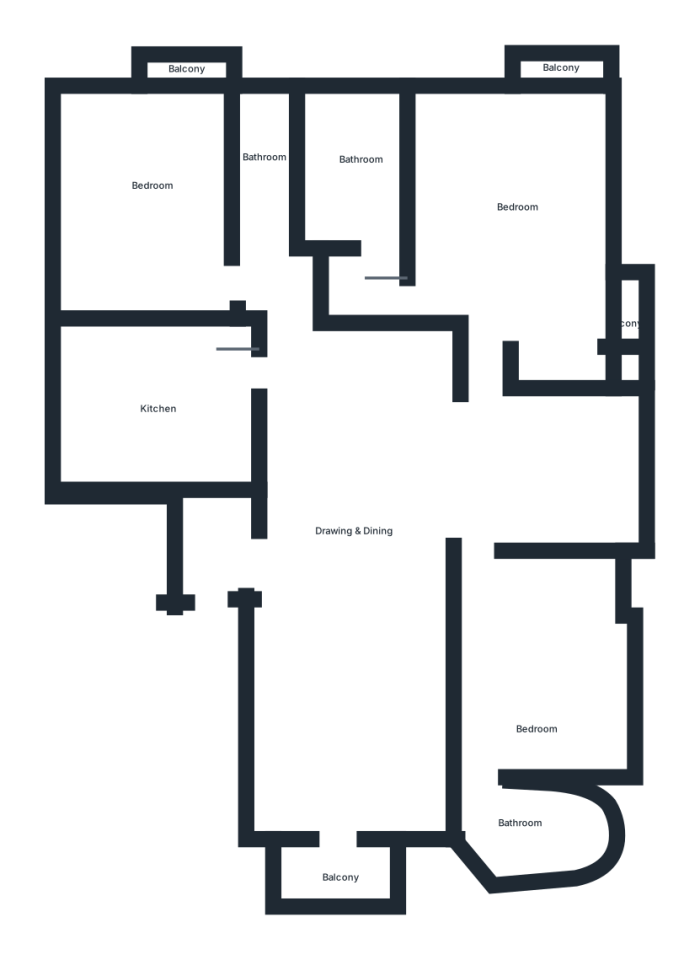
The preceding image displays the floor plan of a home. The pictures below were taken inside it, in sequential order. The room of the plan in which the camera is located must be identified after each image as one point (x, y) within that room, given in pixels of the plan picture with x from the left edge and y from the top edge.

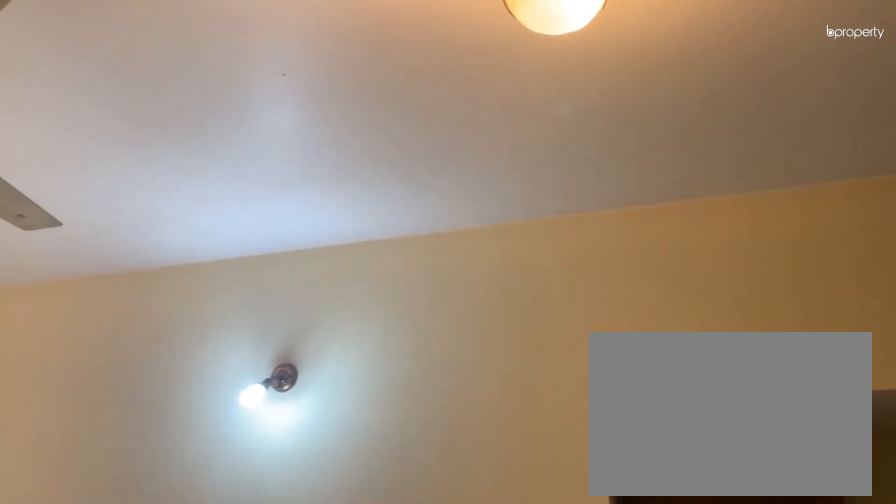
(355, 516)
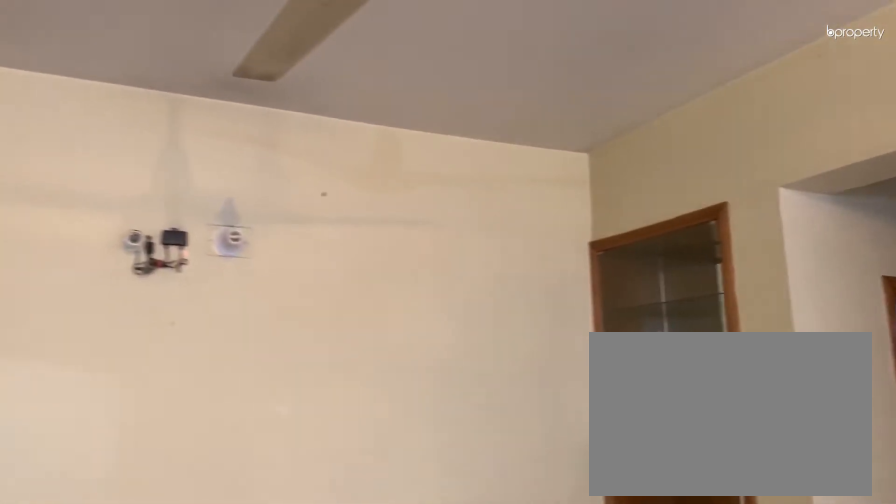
(355, 516)
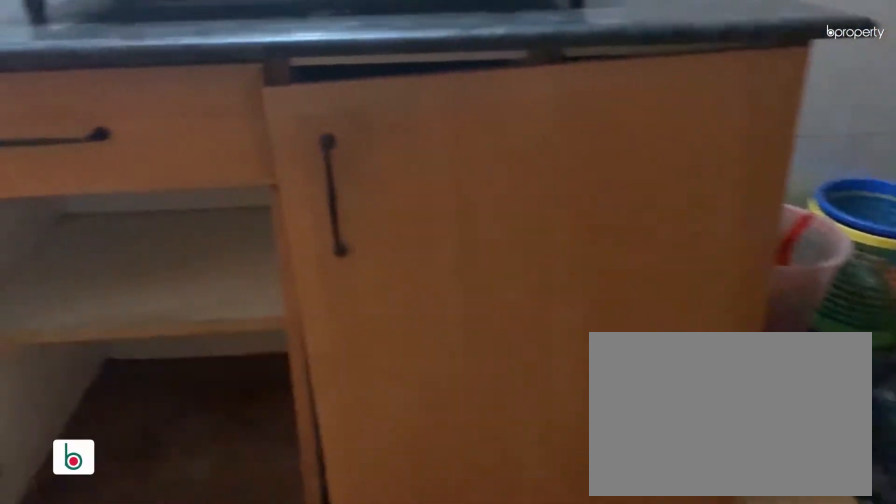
(154, 404)
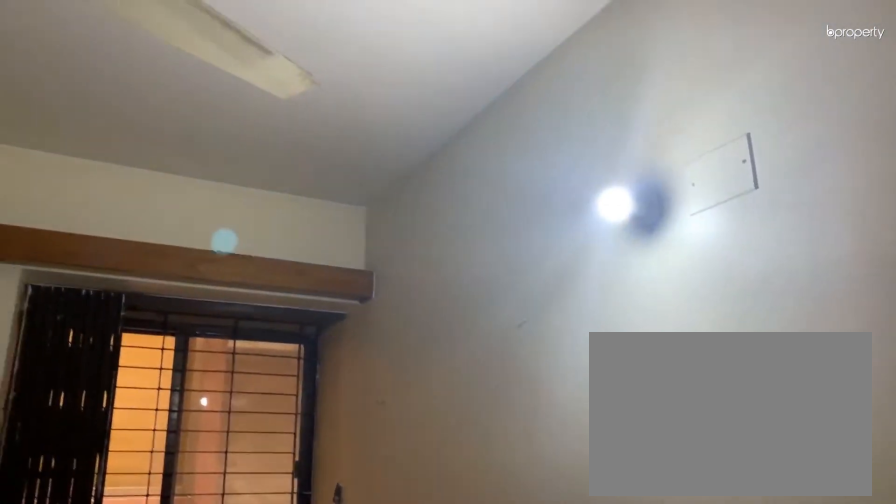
(154, 190)
